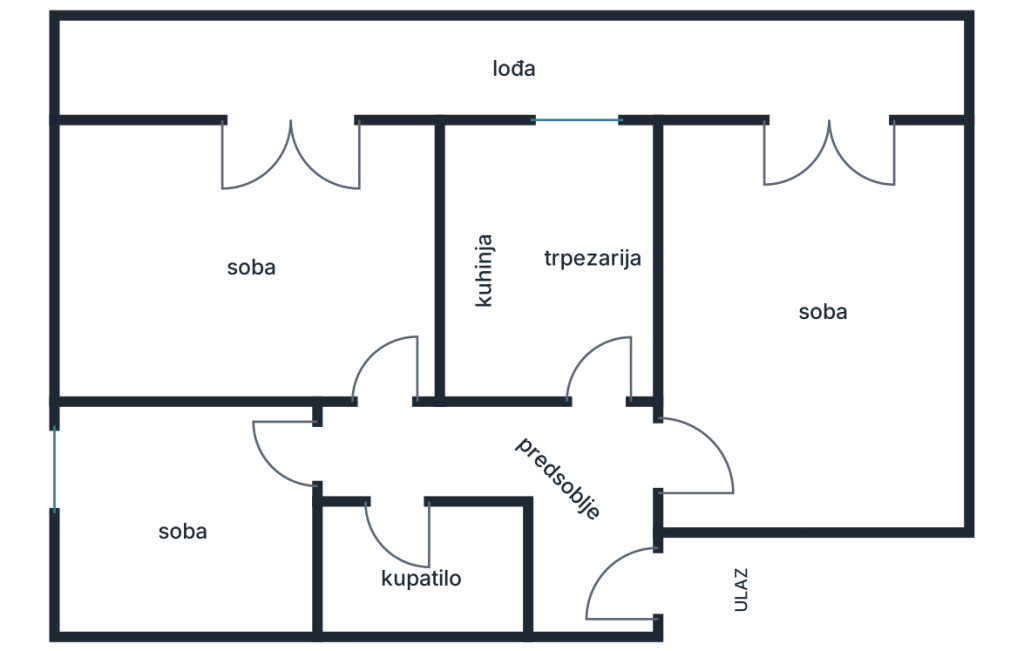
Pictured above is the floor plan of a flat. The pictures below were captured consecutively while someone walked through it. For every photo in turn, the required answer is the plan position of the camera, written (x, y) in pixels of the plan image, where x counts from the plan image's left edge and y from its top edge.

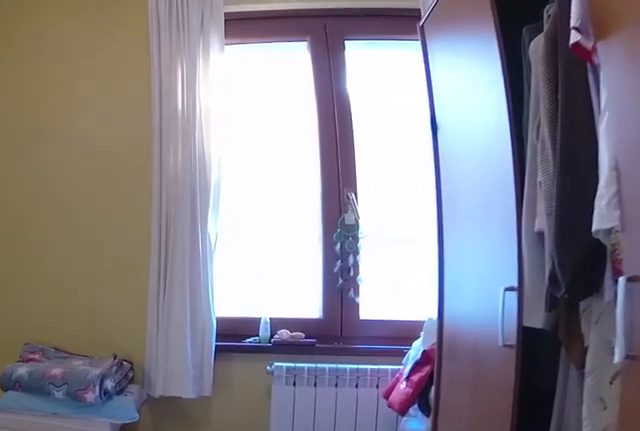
(307, 452)
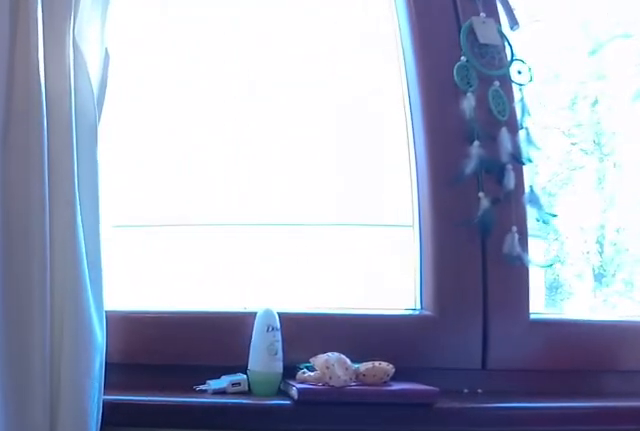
(173, 452)
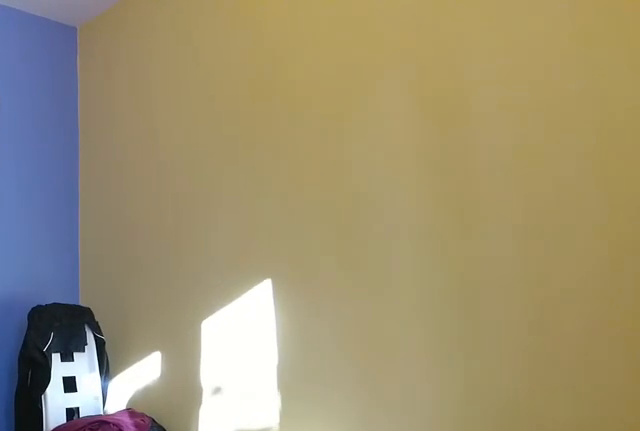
(104, 451)
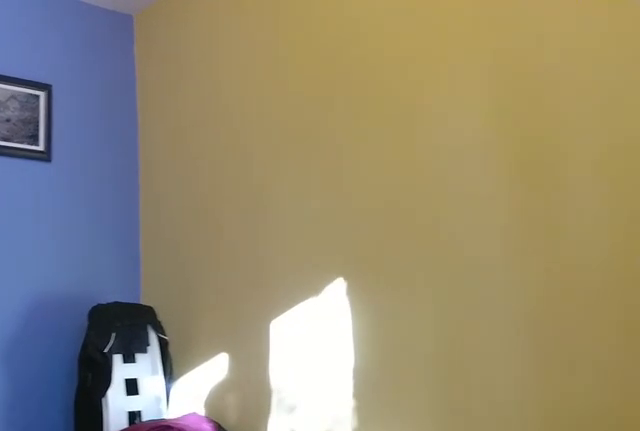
(110, 452)
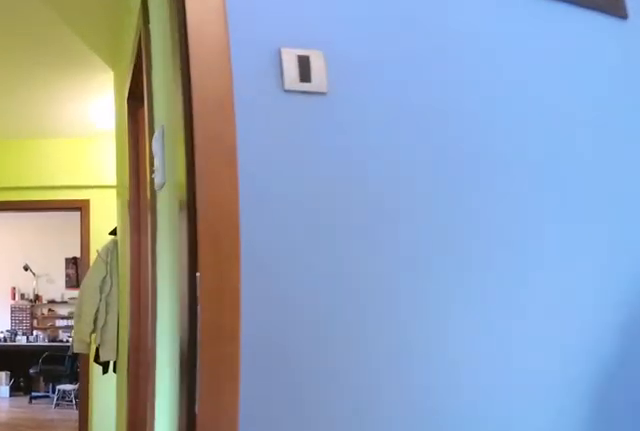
(231, 451)
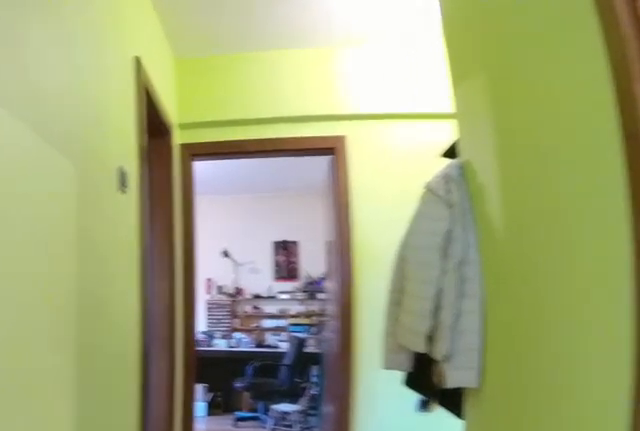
(332, 450)
